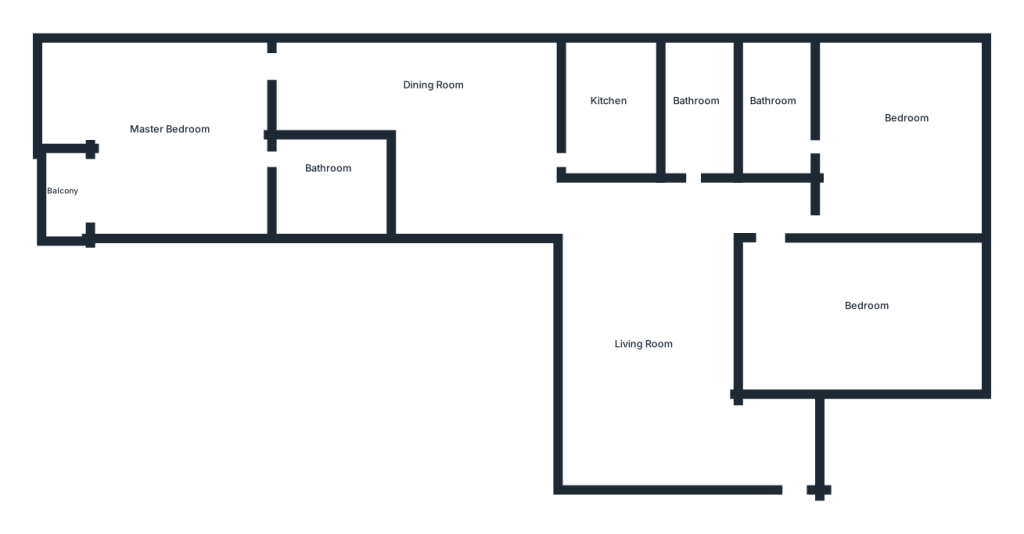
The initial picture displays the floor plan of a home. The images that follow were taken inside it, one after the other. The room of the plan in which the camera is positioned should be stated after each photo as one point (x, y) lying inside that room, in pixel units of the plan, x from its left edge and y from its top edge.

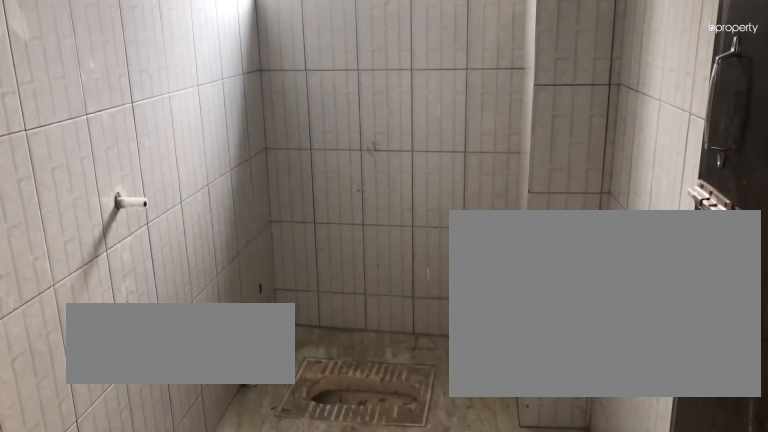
(708, 109)
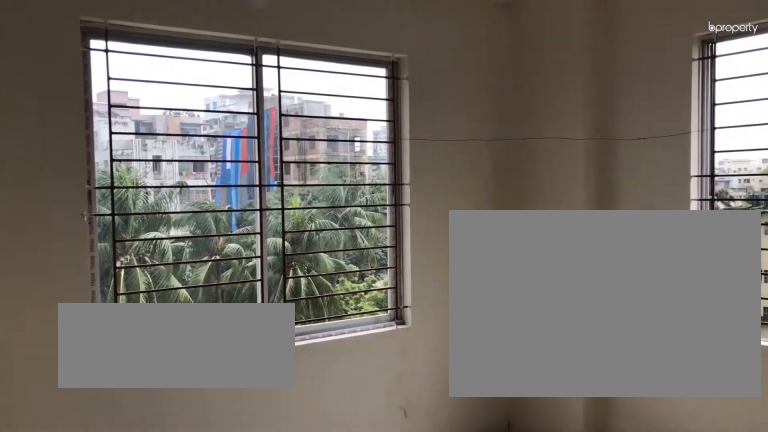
(911, 121)
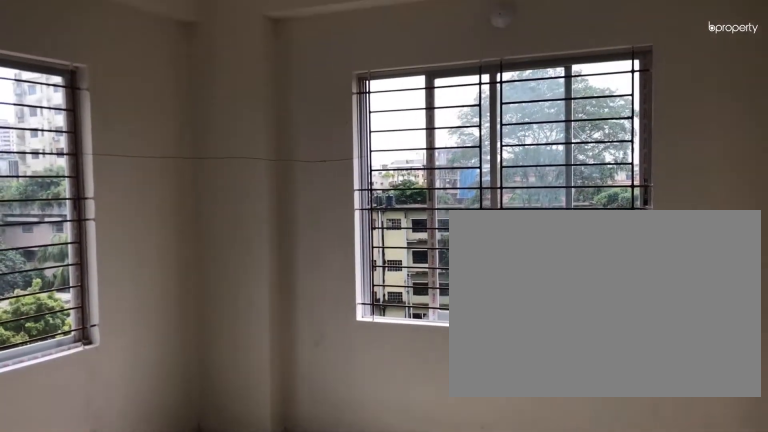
(911, 121)
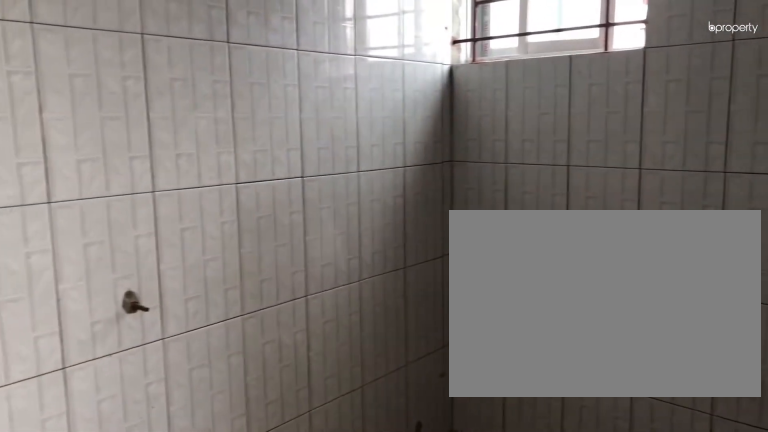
(768, 107)
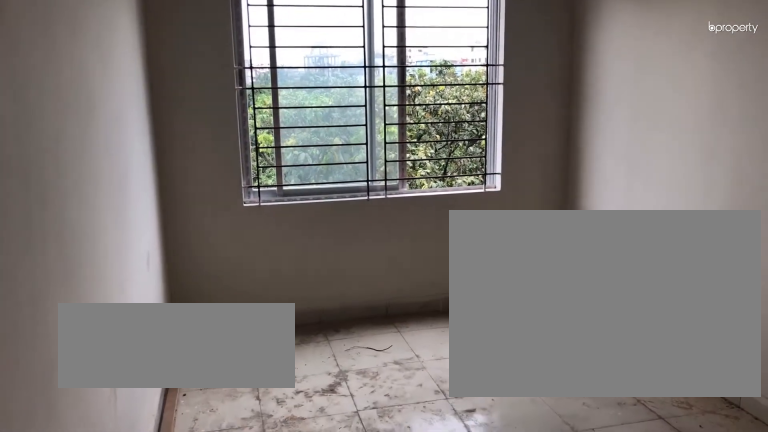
(867, 312)
